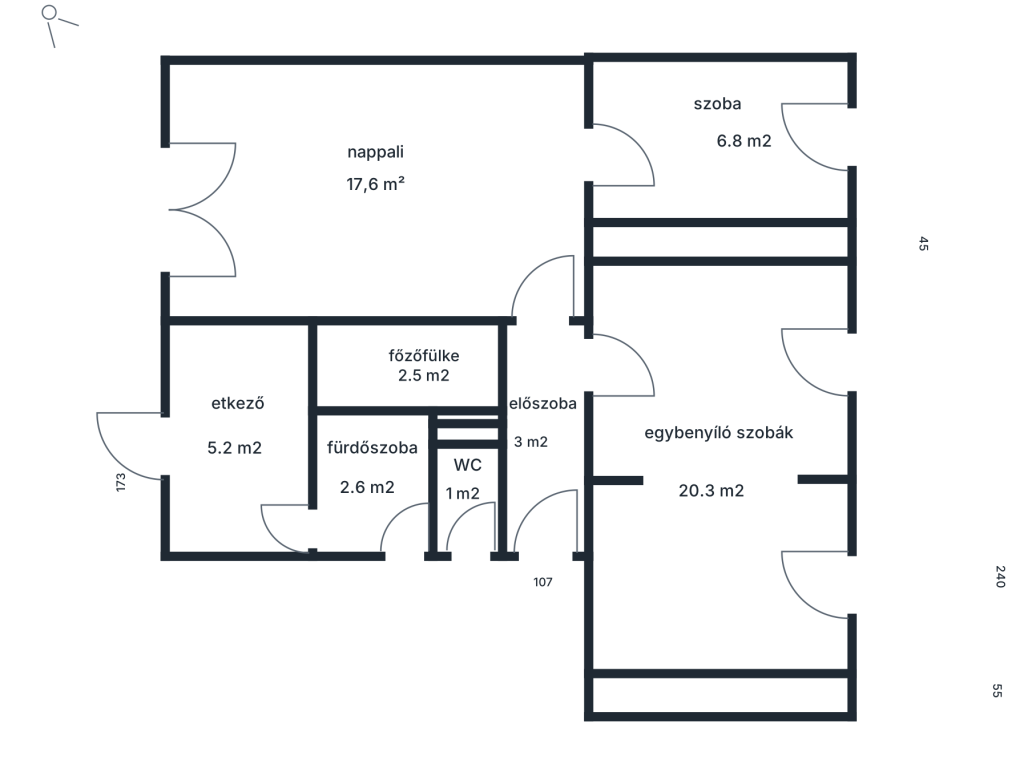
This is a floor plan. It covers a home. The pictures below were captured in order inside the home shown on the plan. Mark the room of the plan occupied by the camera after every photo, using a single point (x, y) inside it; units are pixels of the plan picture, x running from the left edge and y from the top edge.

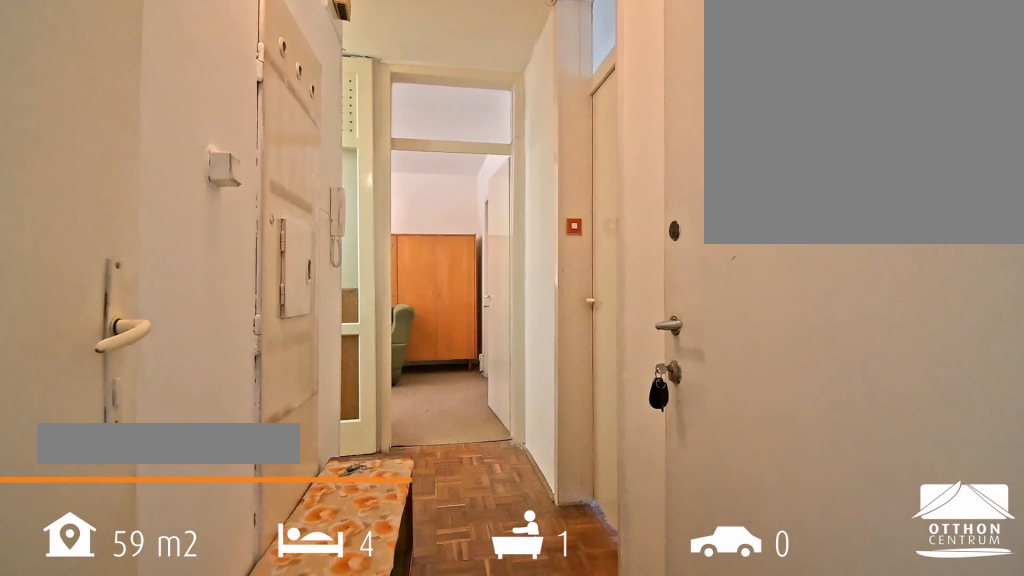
(546, 488)
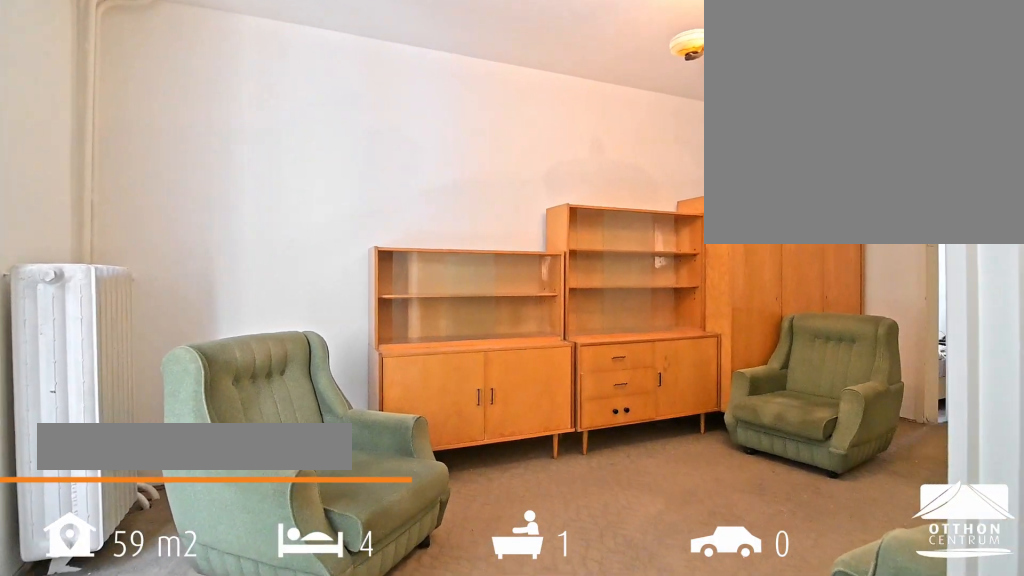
(328, 218)
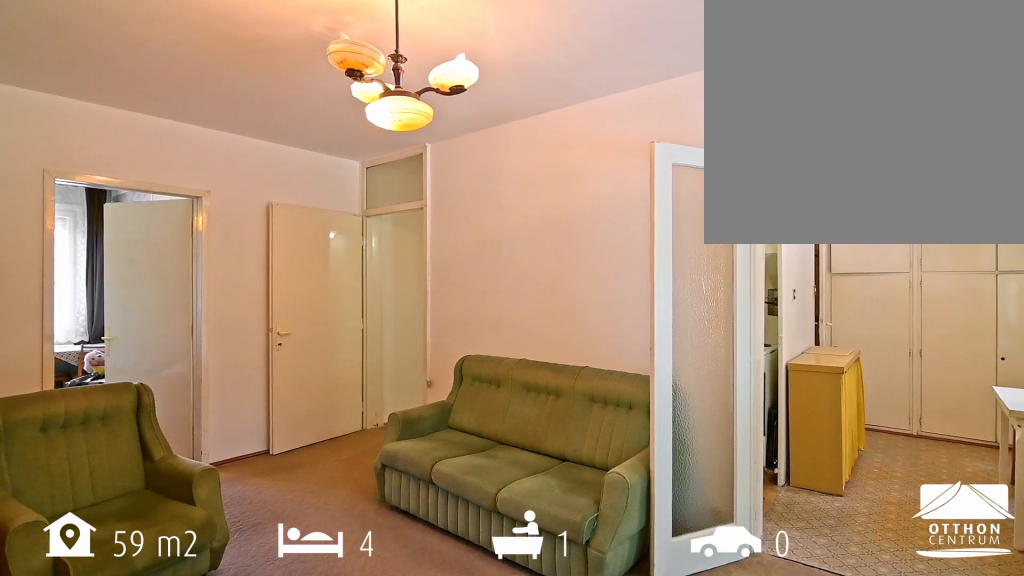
(328, 218)
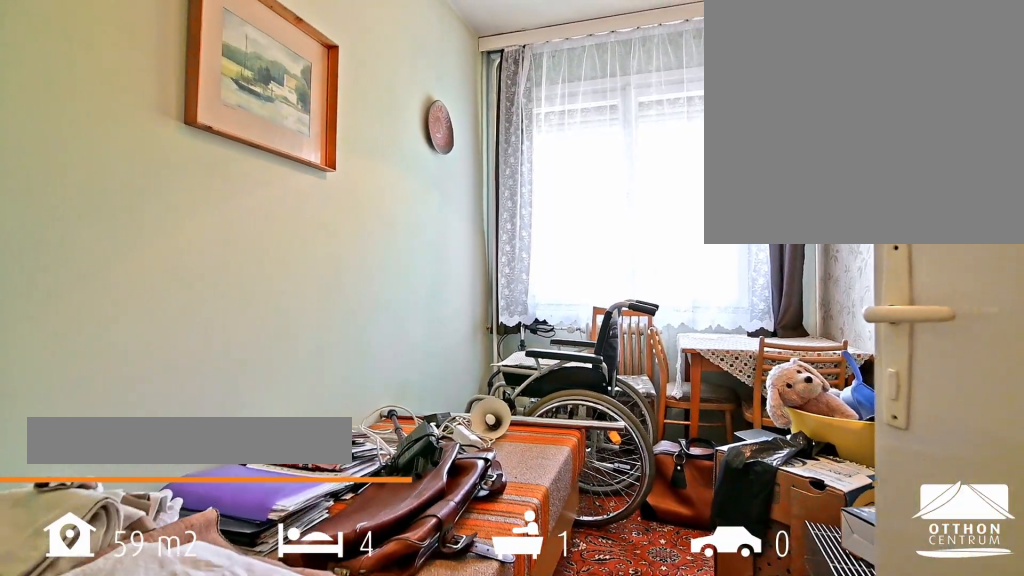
(725, 143)
